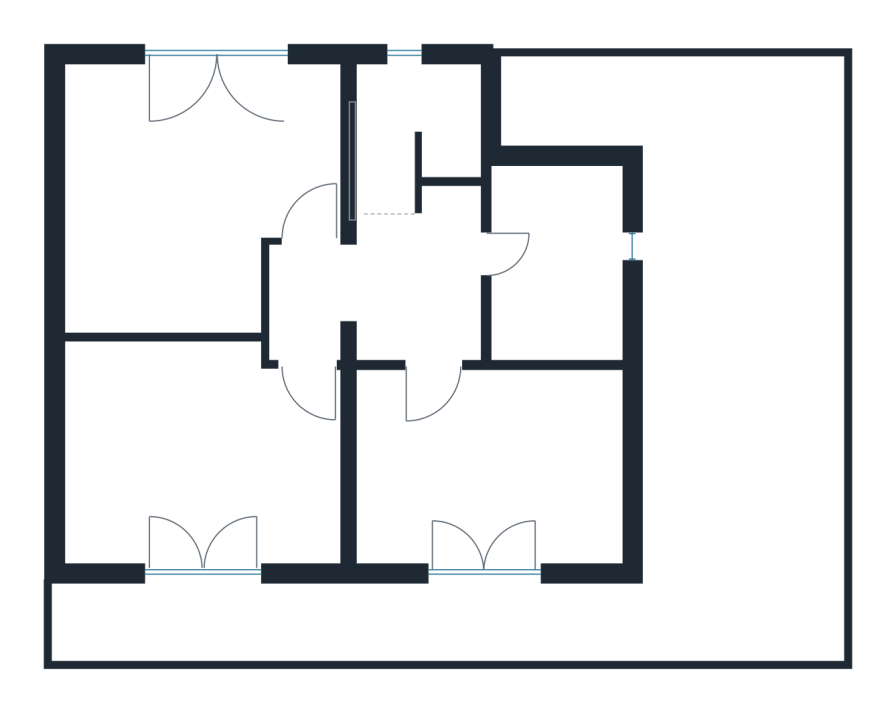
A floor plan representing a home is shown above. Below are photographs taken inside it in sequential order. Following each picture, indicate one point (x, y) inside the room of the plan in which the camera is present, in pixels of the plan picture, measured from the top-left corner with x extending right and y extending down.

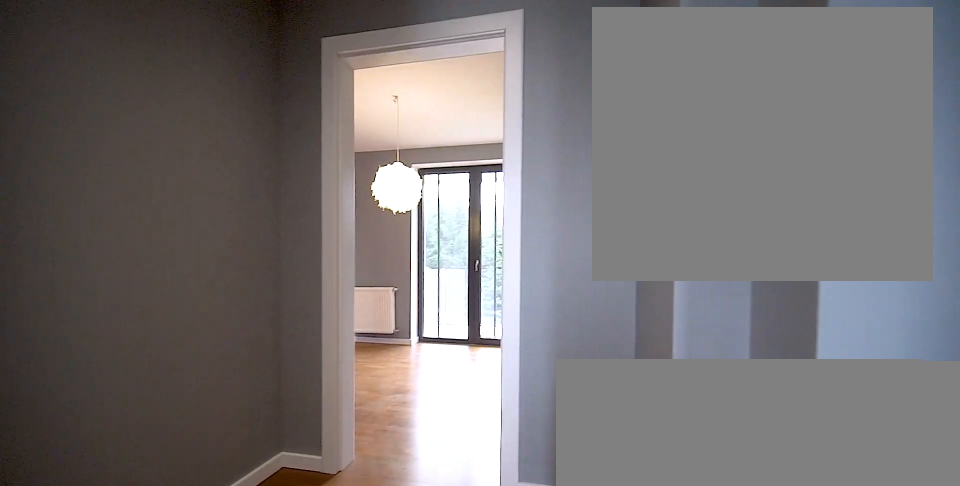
(402, 282)
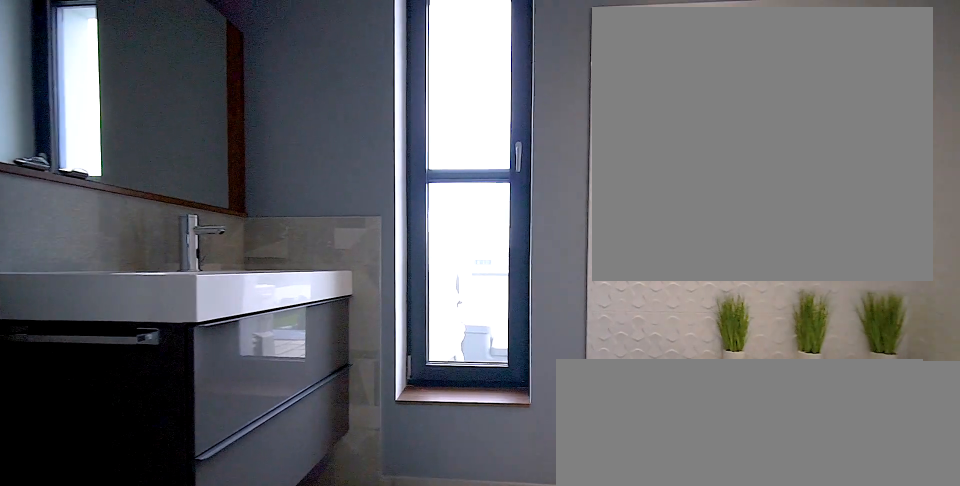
(563, 271)
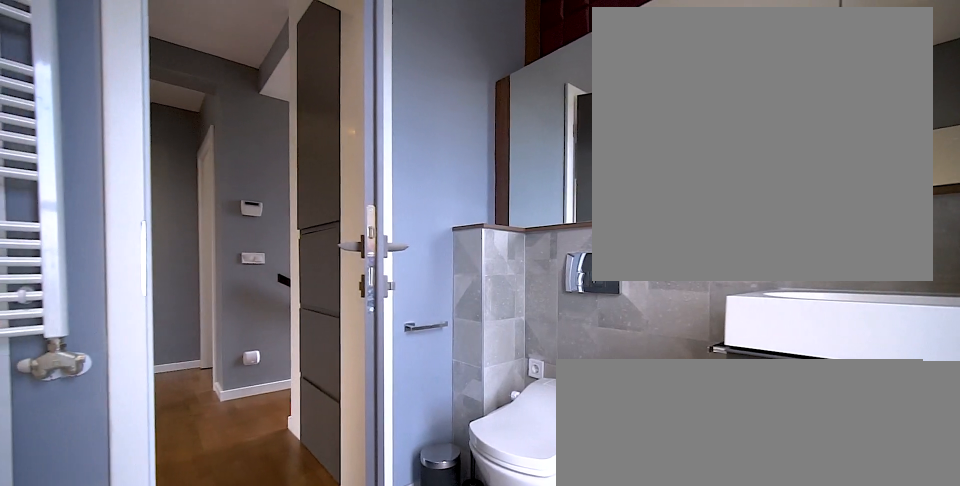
(563, 270)
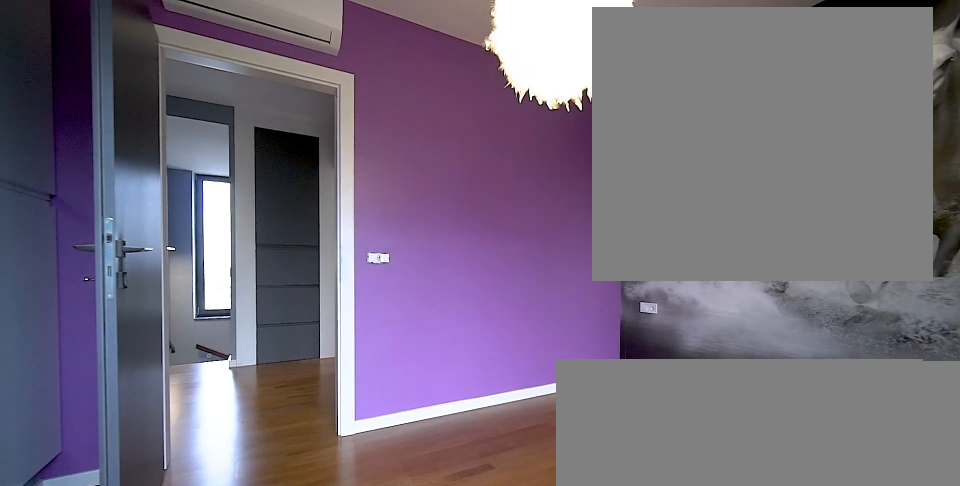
(485, 464)
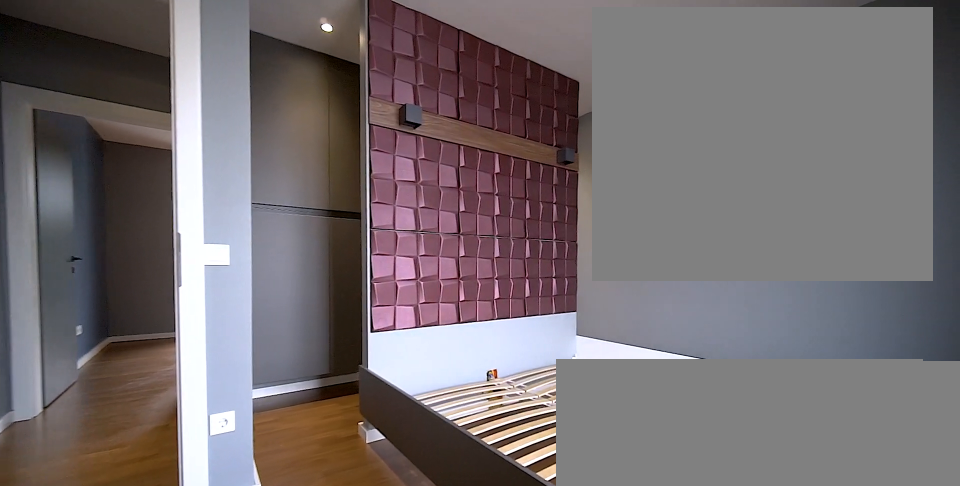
(200, 189)
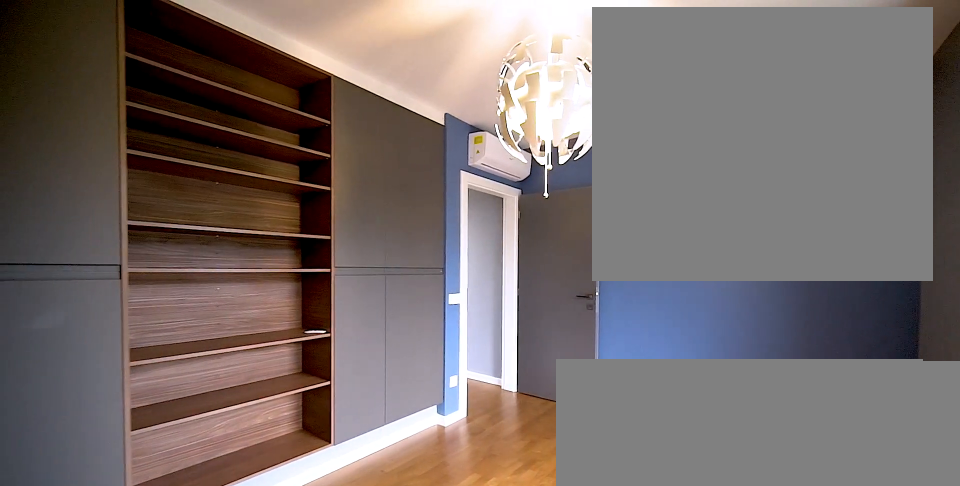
(216, 451)
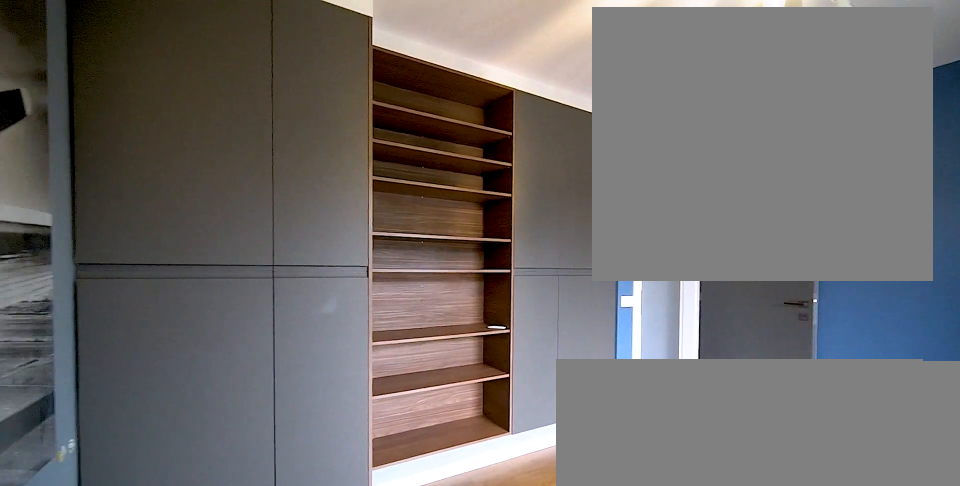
(216, 452)
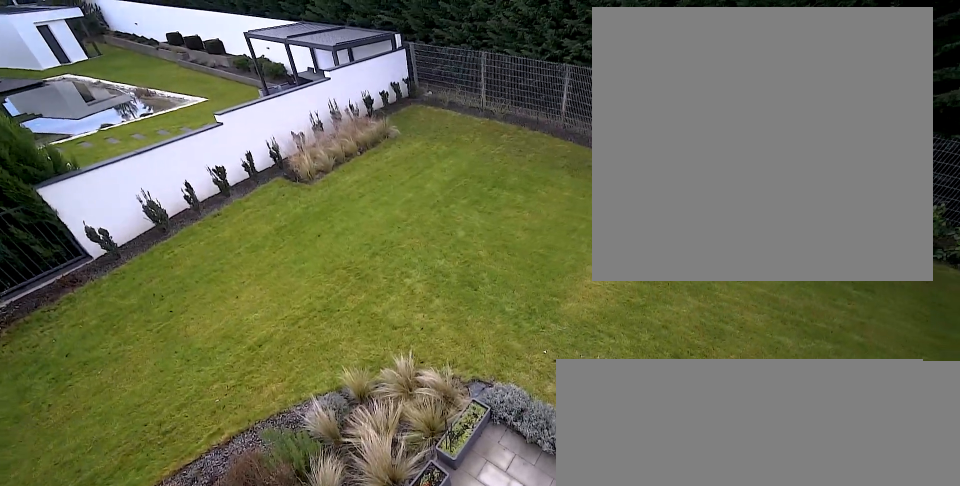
(748, 390)
